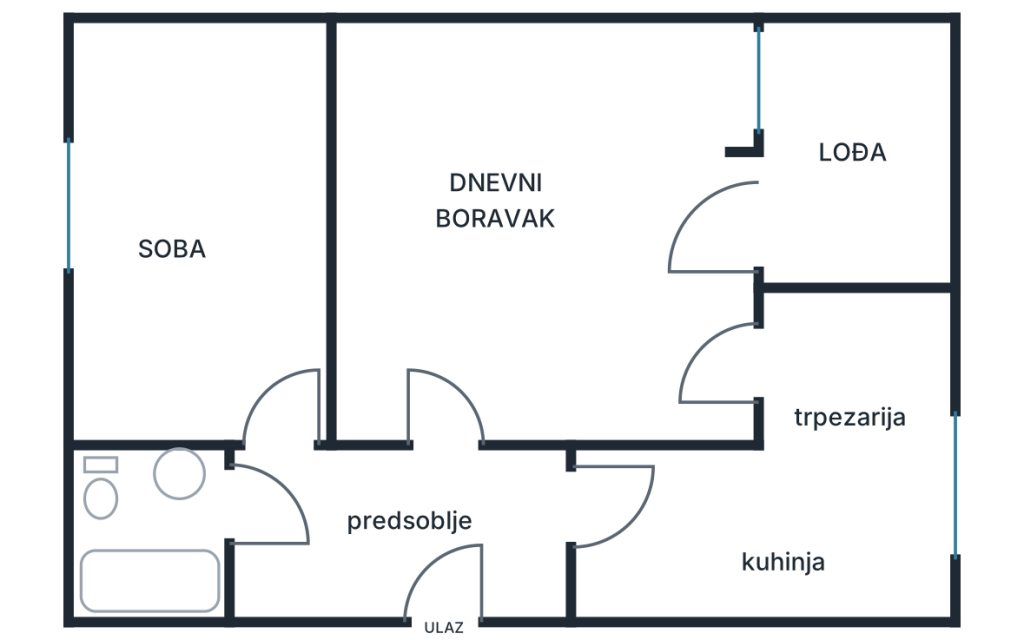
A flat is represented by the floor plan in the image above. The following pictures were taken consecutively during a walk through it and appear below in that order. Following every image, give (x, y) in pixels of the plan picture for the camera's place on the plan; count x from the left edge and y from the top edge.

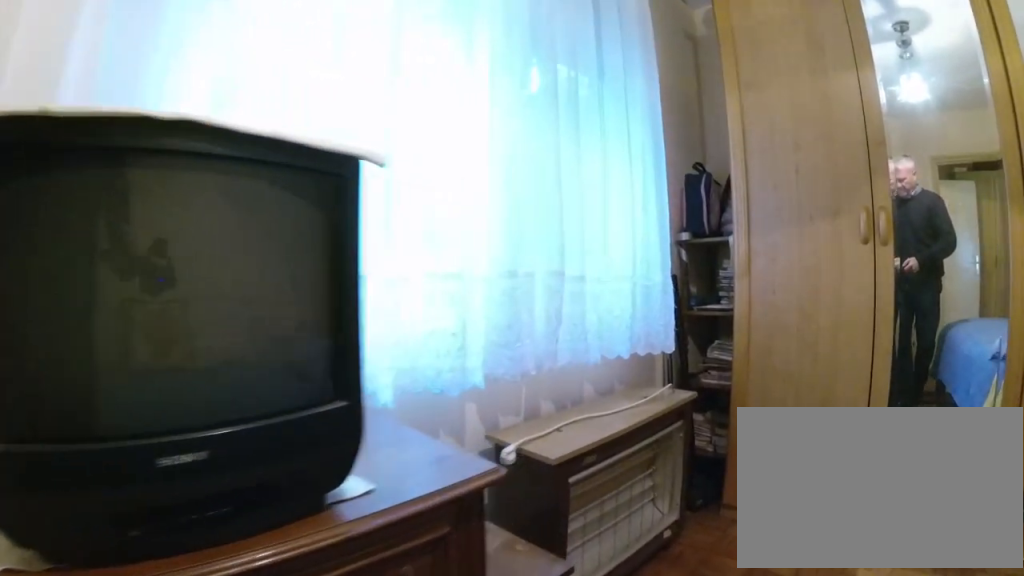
(145, 276)
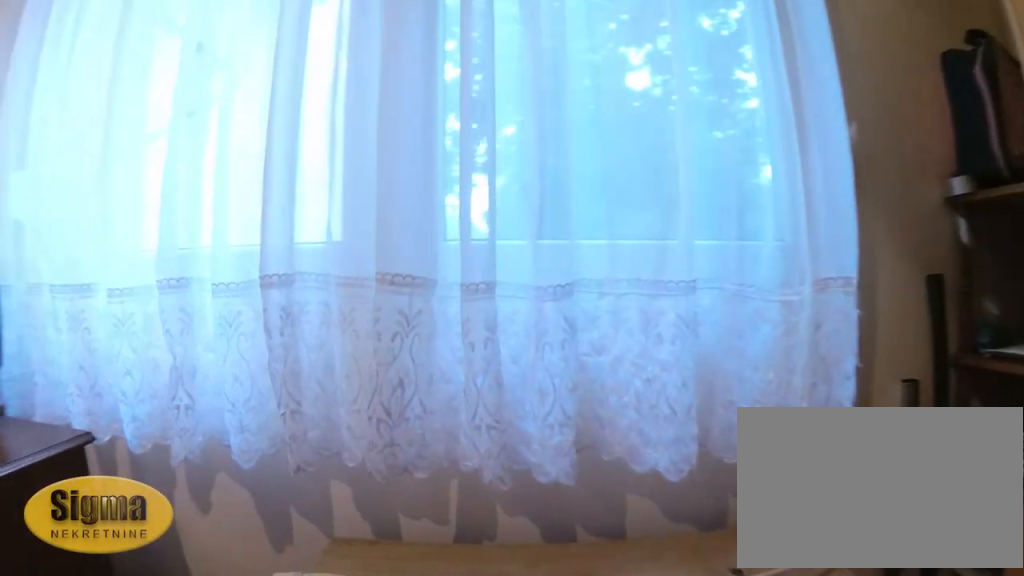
(160, 193)
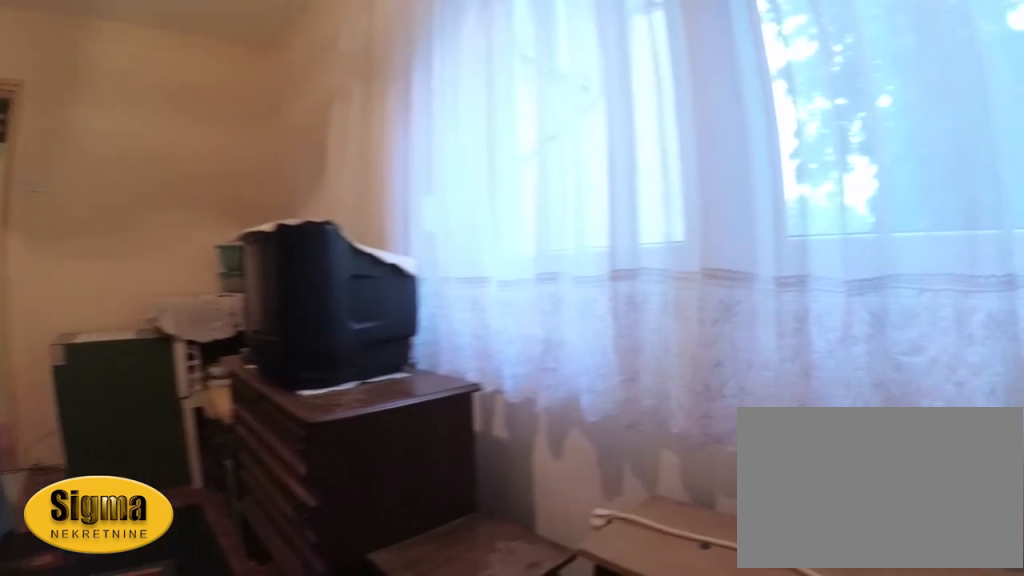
(156, 175)
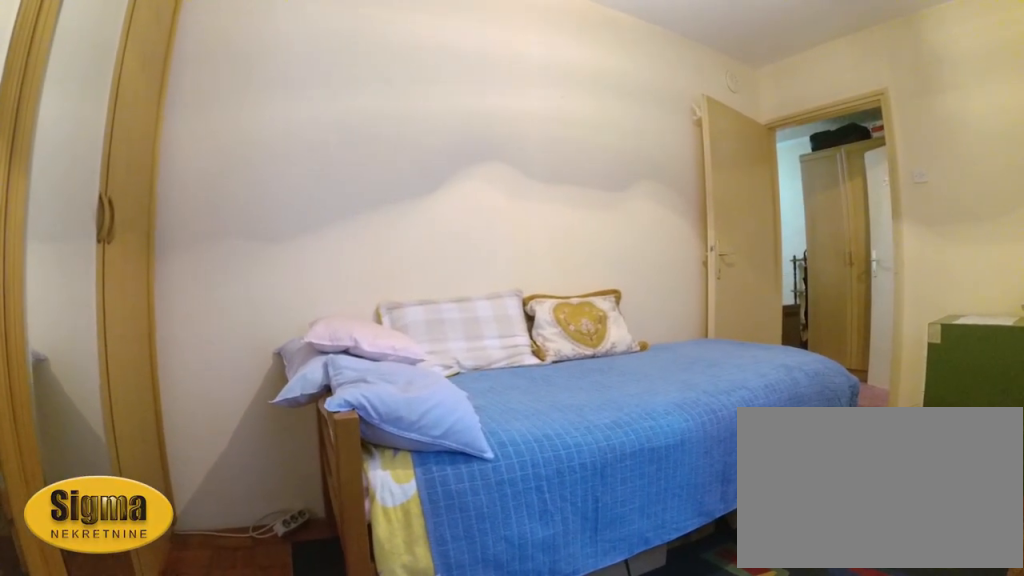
(123, 137)
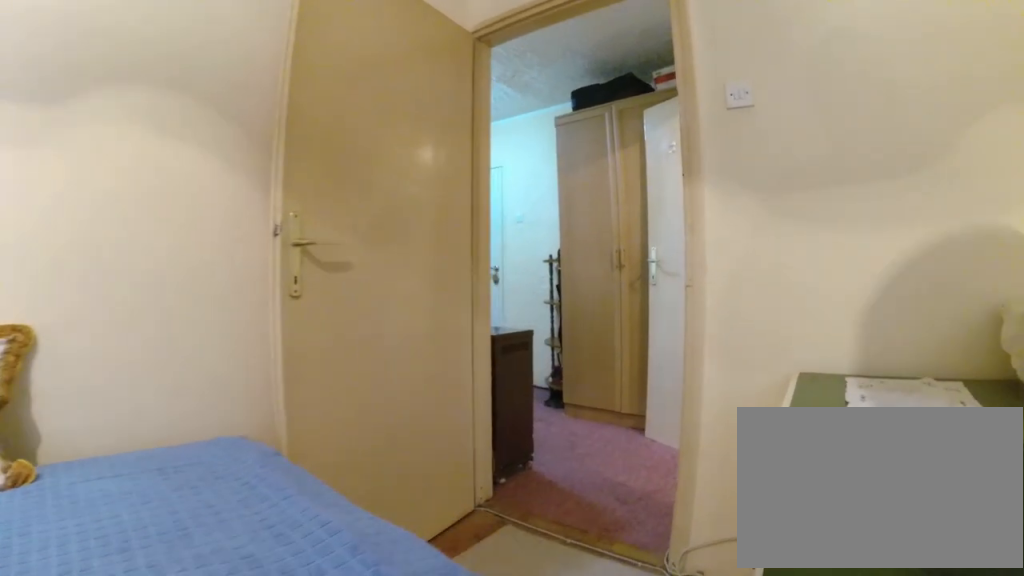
(203, 264)
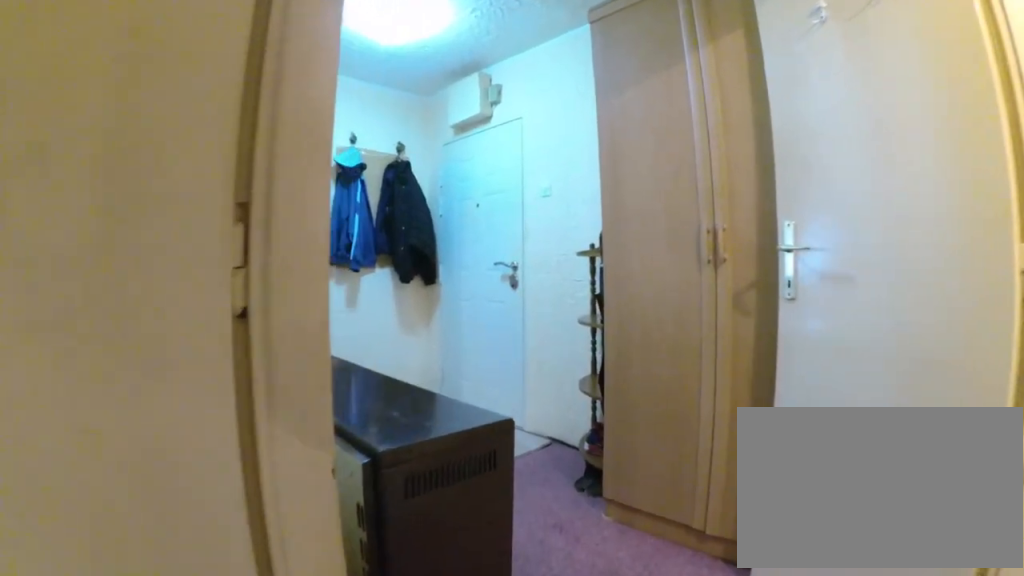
(269, 380)
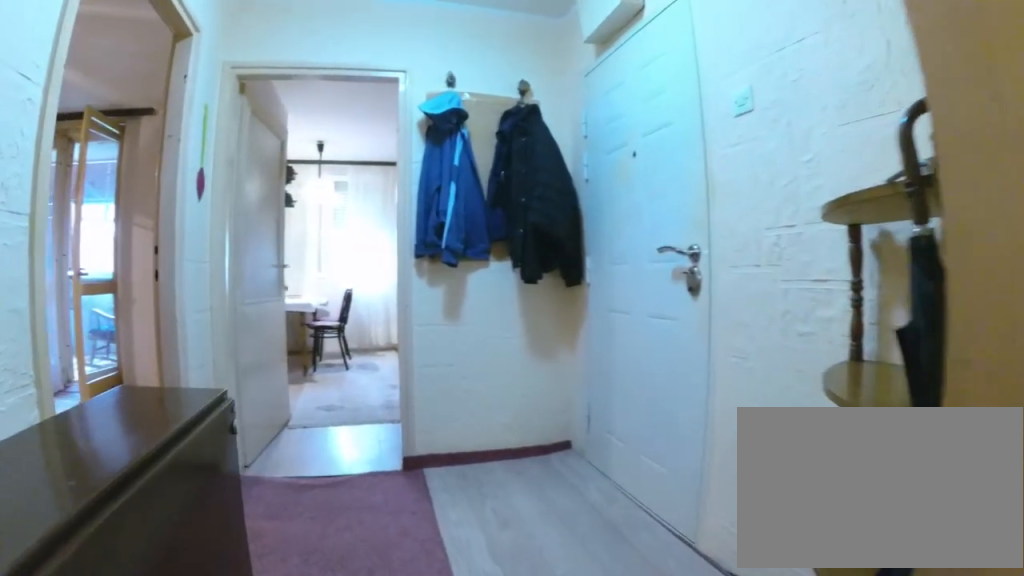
(327, 508)
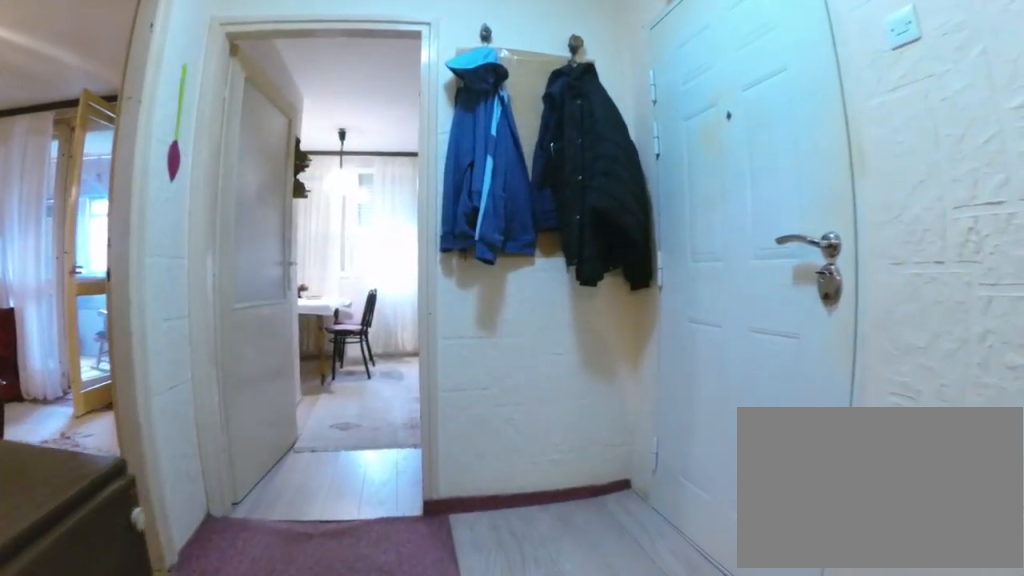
(355, 519)
